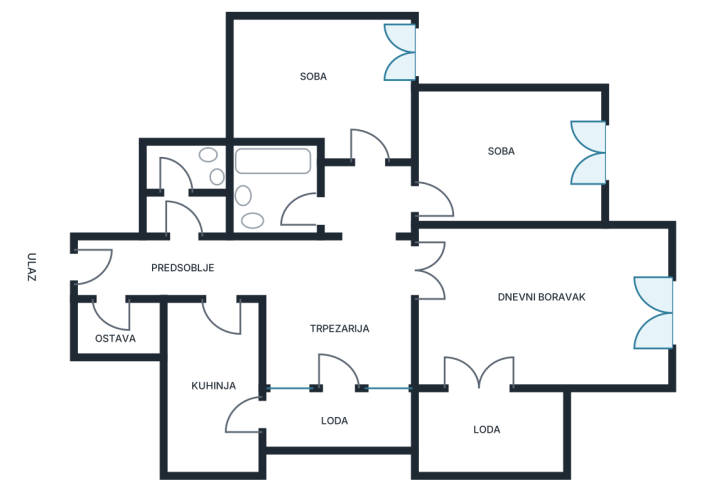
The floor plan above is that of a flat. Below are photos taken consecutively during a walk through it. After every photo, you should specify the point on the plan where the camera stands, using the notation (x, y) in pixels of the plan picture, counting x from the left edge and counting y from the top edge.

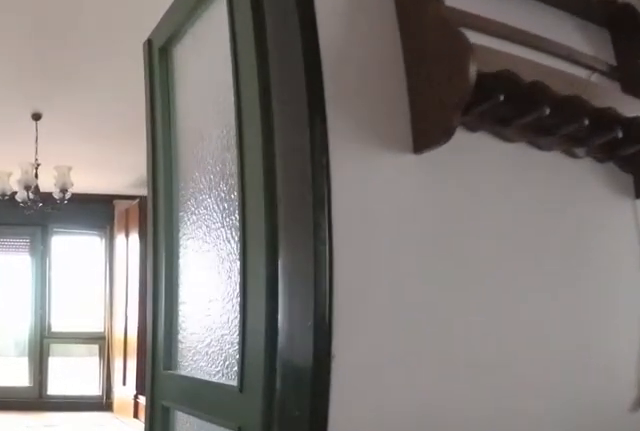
(316, 268)
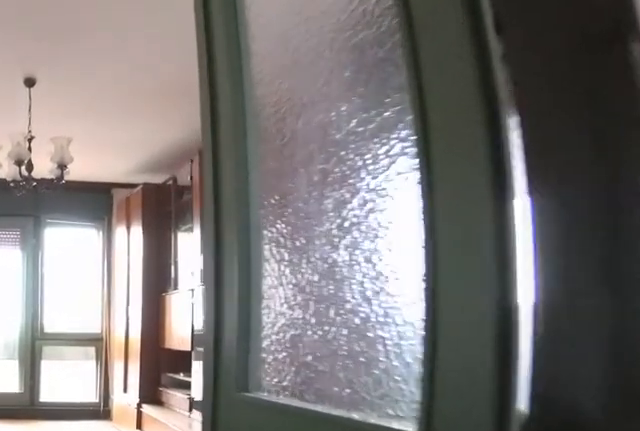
(336, 269)
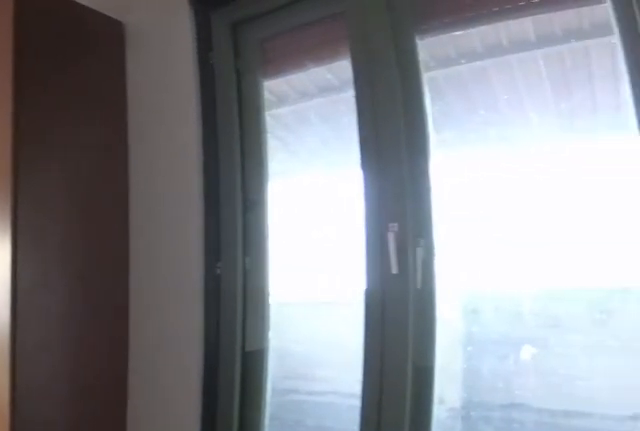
(415, 268)
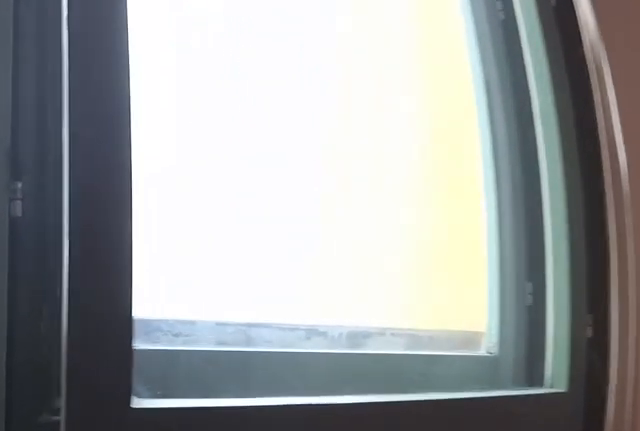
(601, 312)
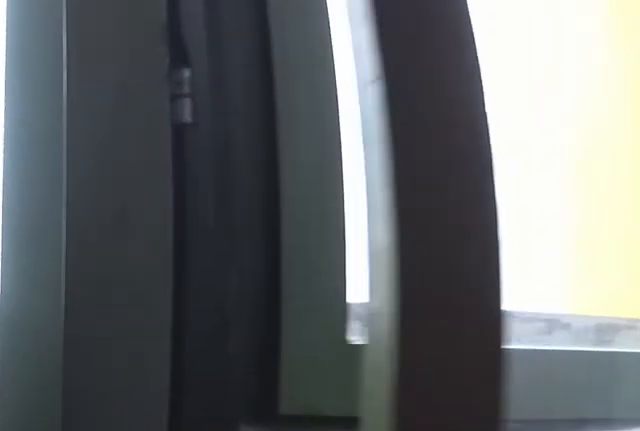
(609, 316)
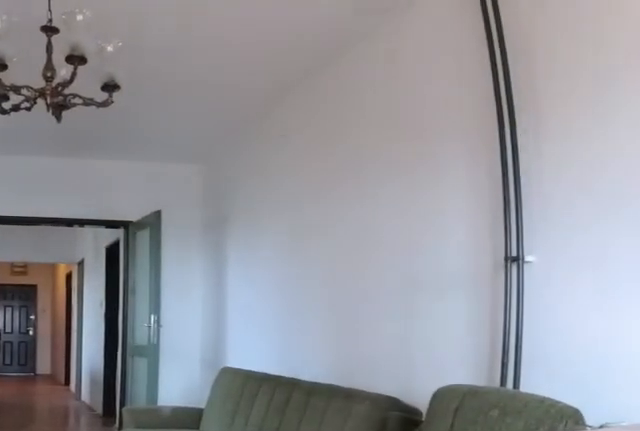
(644, 316)
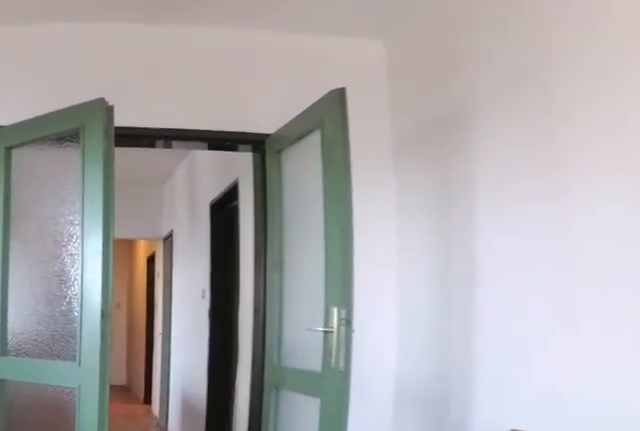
(537, 313)
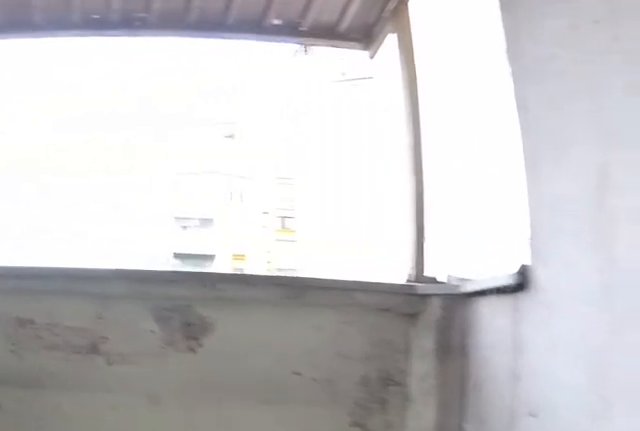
(484, 376)
